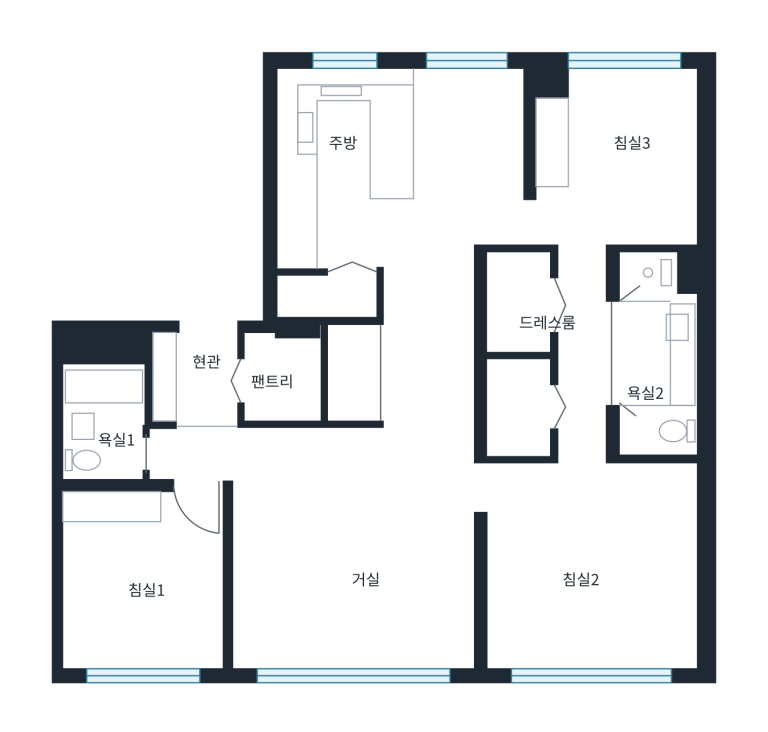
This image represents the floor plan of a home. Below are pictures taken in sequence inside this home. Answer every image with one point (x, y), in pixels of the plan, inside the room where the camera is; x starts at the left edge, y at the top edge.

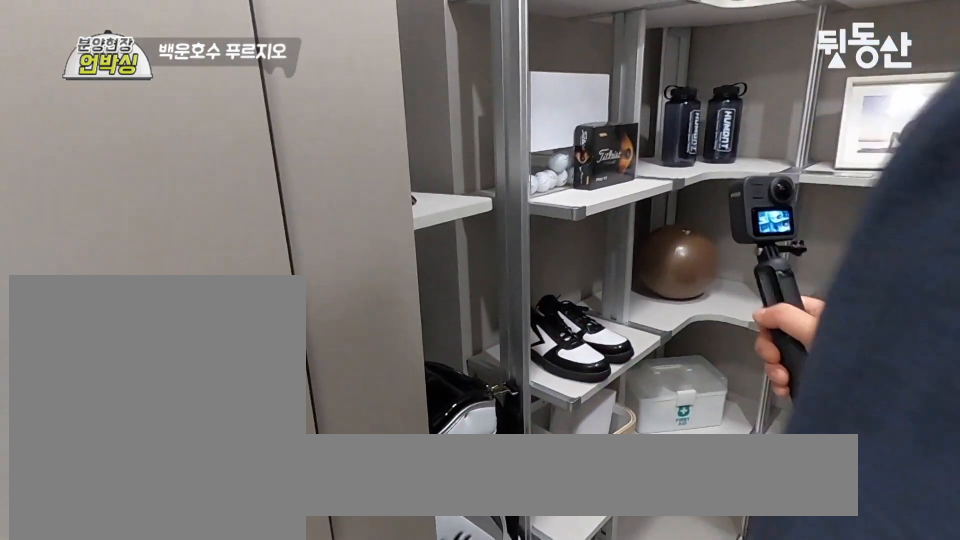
(199, 384)
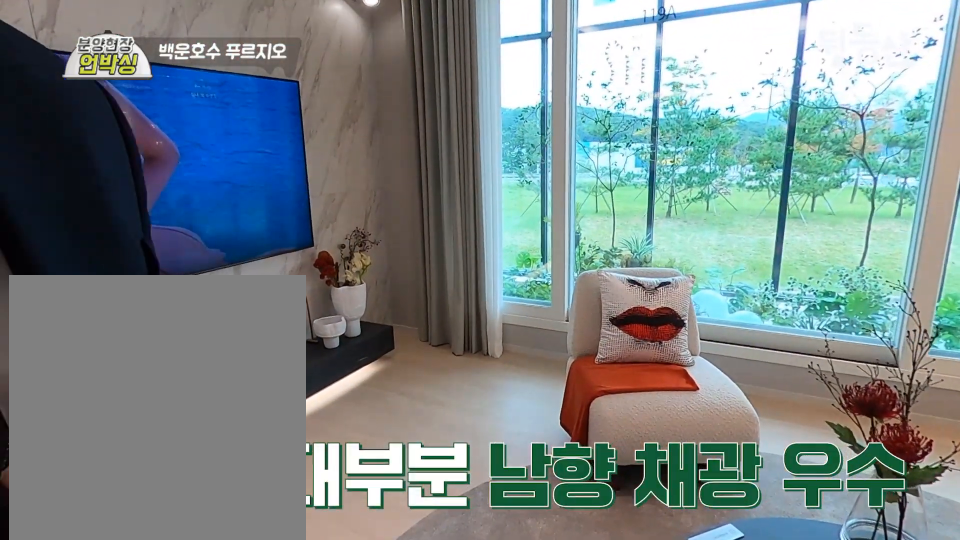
(369, 598)
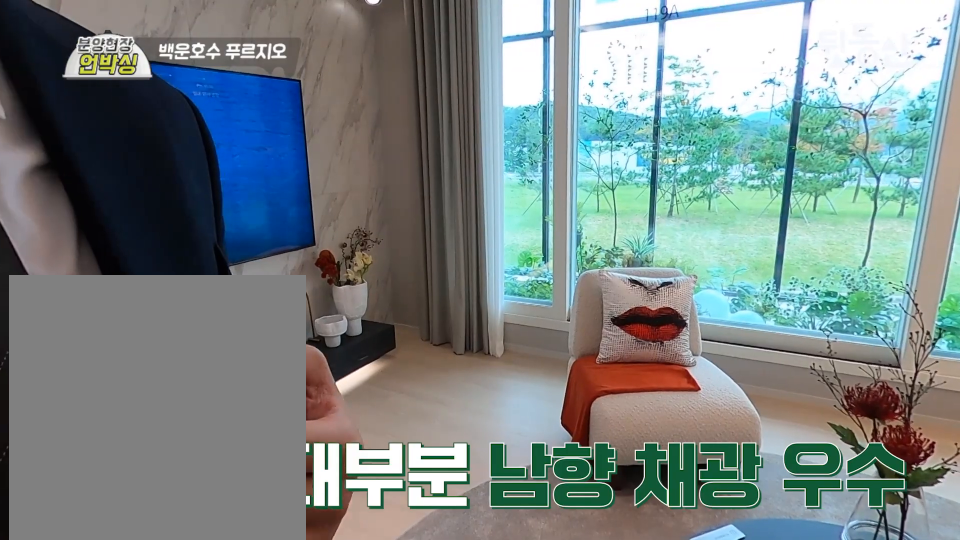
(370, 600)
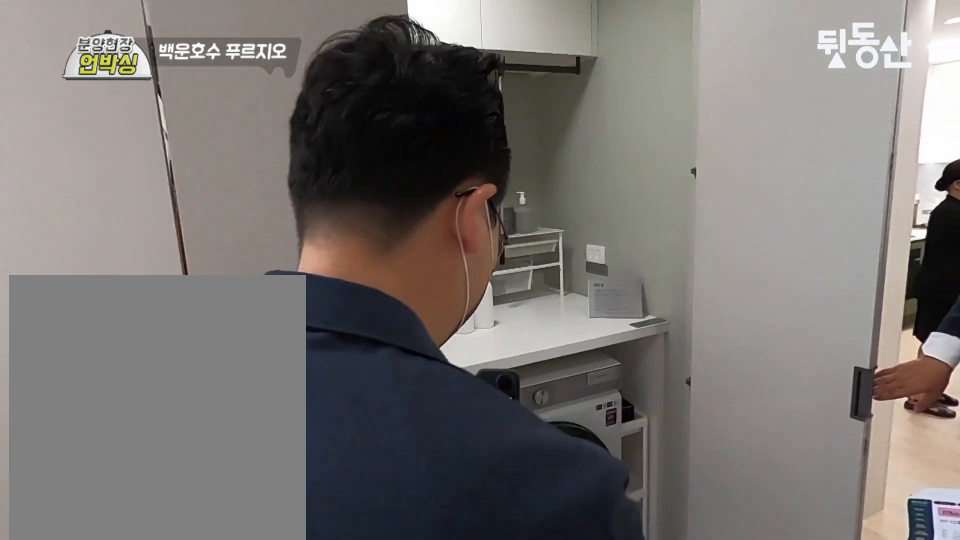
(428, 387)
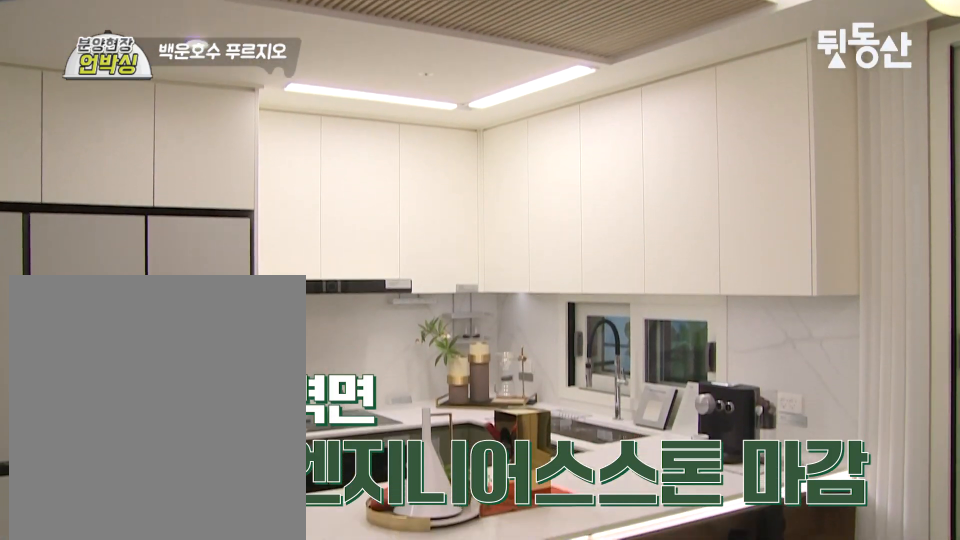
(465, 185)
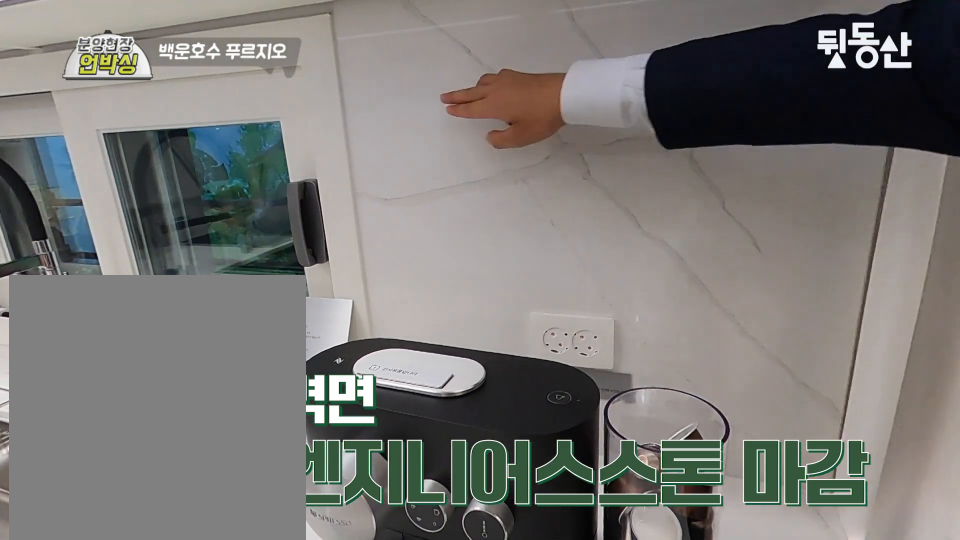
(465, 183)
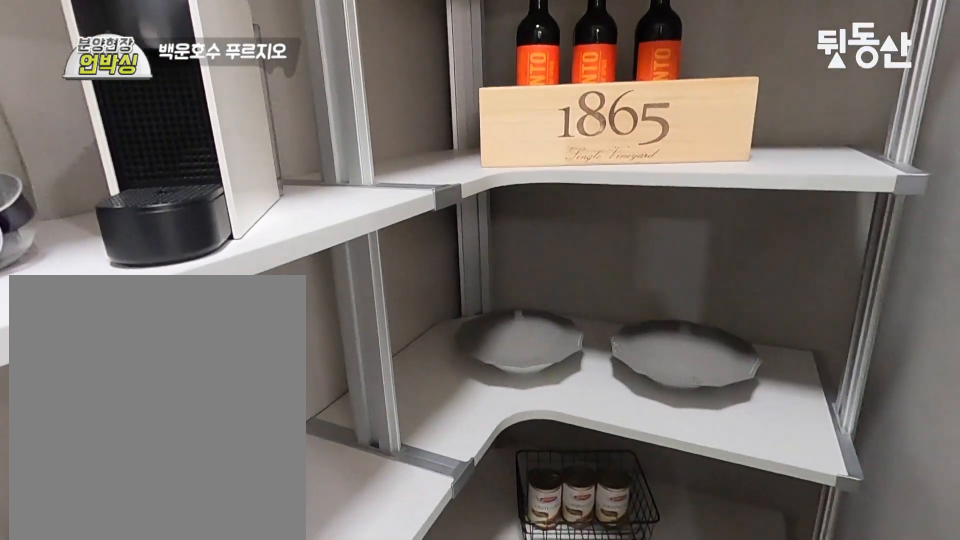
(354, 279)
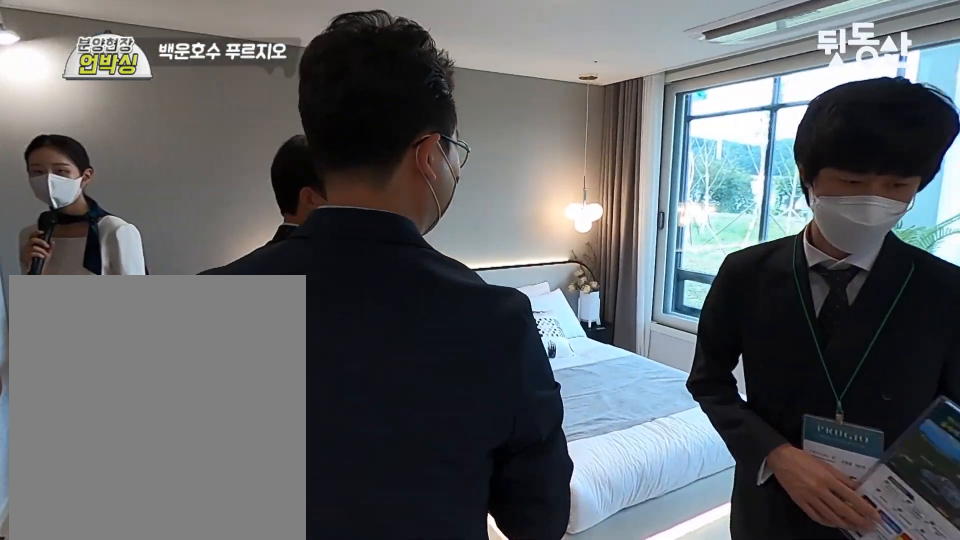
(590, 595)
